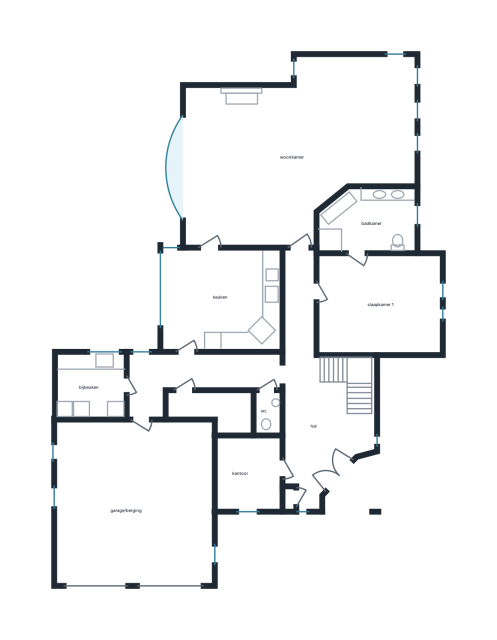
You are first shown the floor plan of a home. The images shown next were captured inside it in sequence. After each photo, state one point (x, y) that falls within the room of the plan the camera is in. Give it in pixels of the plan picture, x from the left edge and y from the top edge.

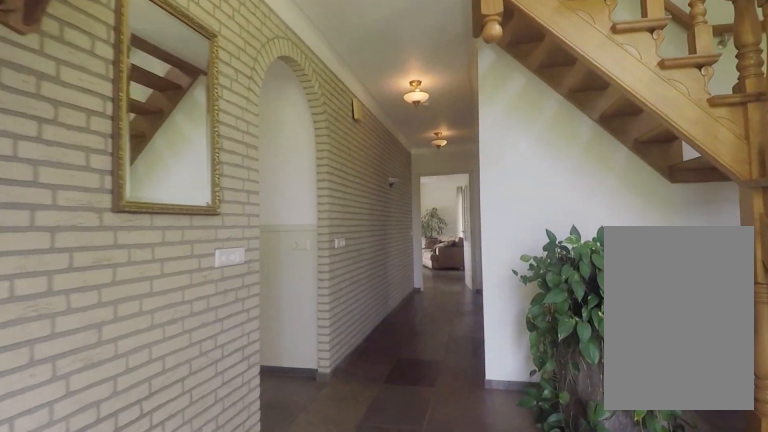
(313, 396)
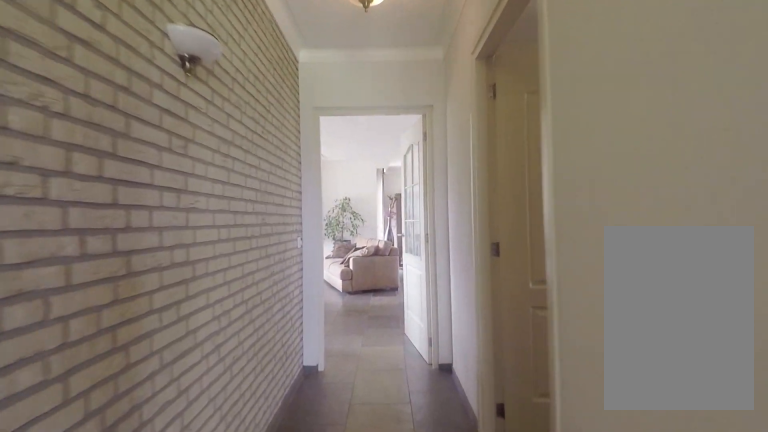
(313, 396)
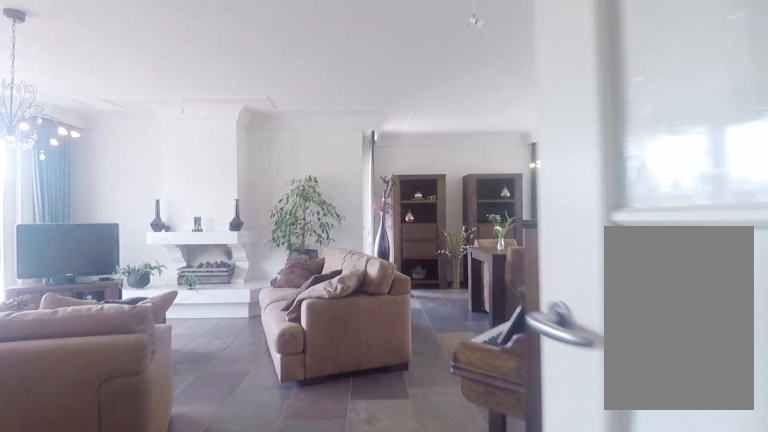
(289, 149)
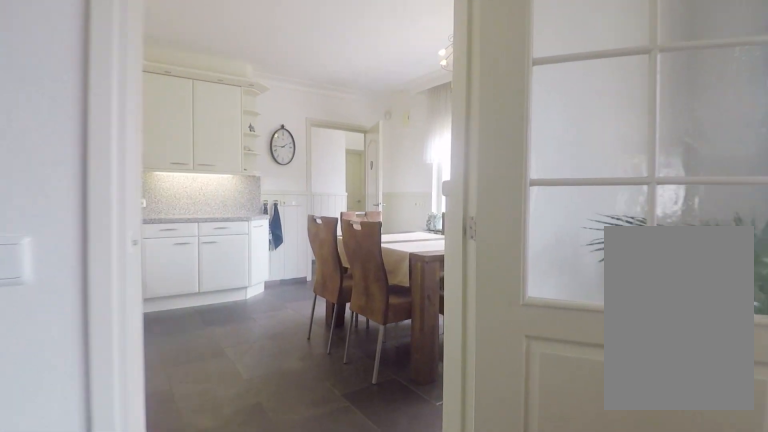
(289, 149)
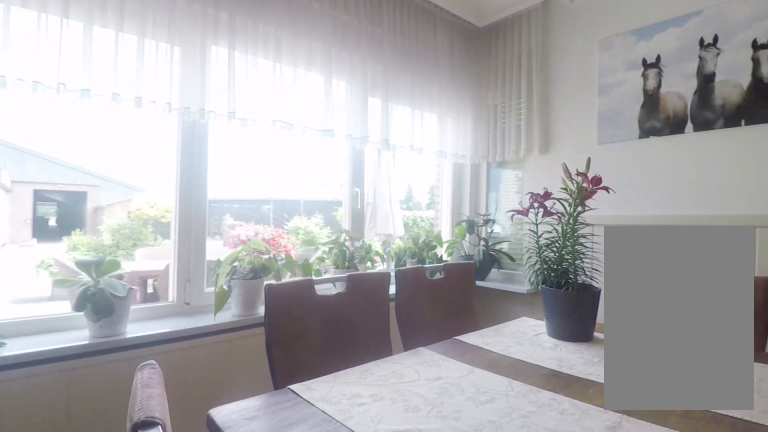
(222, 298)
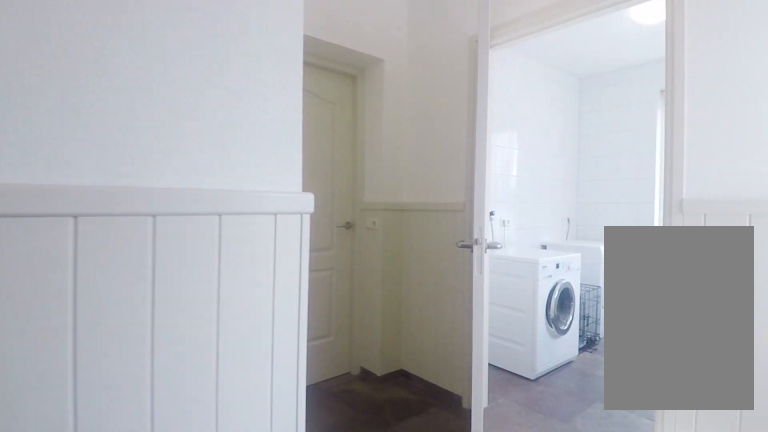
(192, 376)
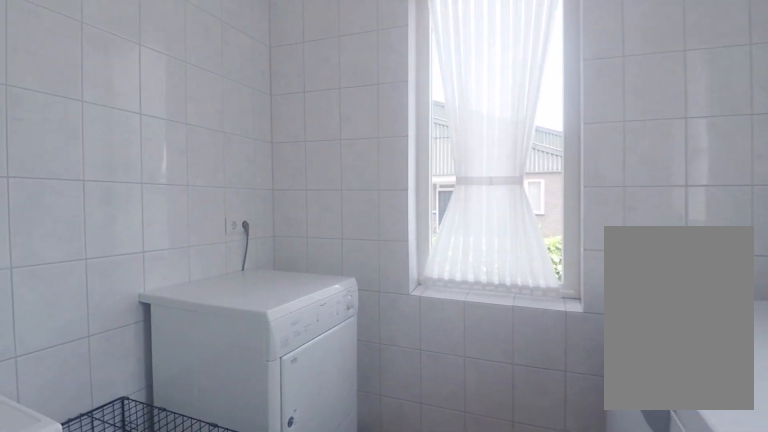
(91, 386)
